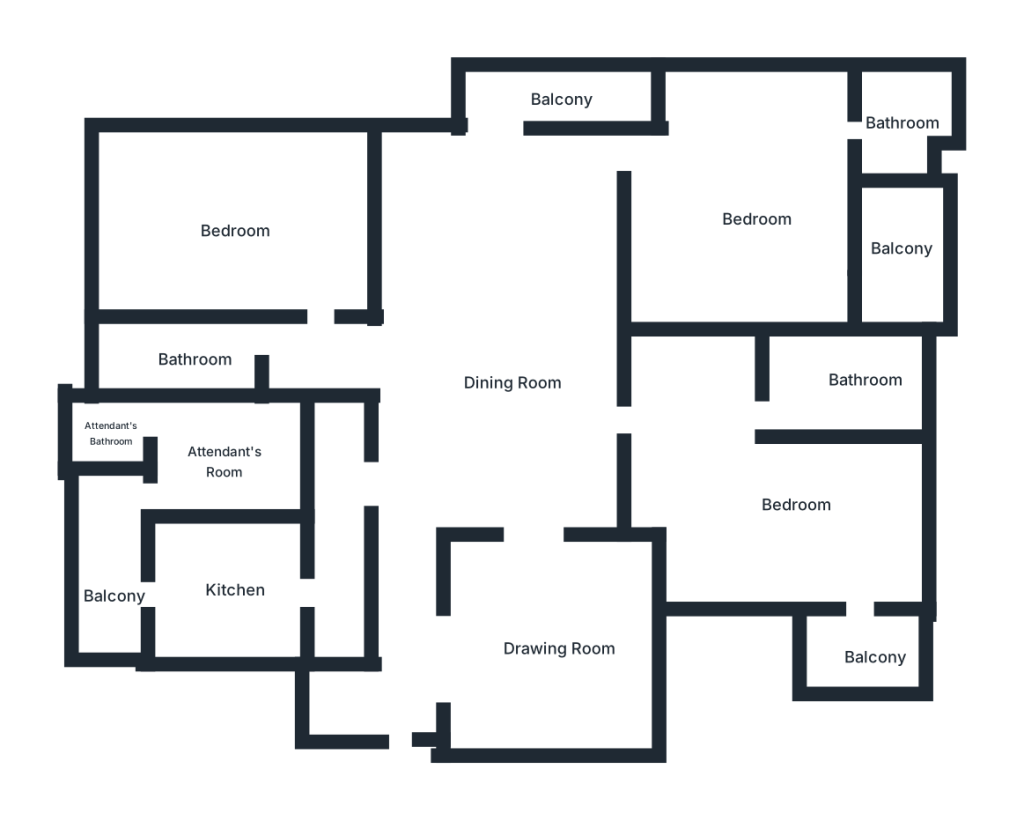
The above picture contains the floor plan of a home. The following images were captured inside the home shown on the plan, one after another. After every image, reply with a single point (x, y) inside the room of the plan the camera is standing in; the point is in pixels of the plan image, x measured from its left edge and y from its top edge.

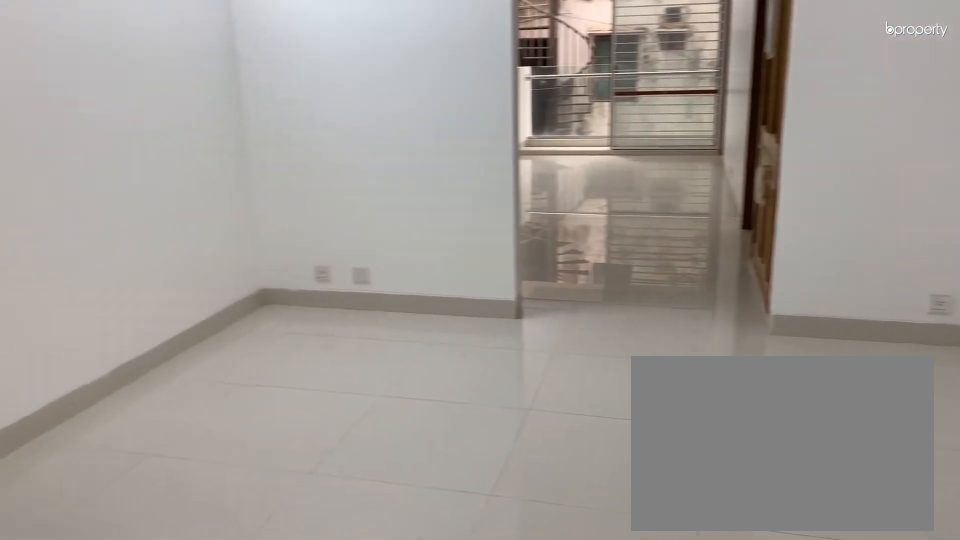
(560, 644)
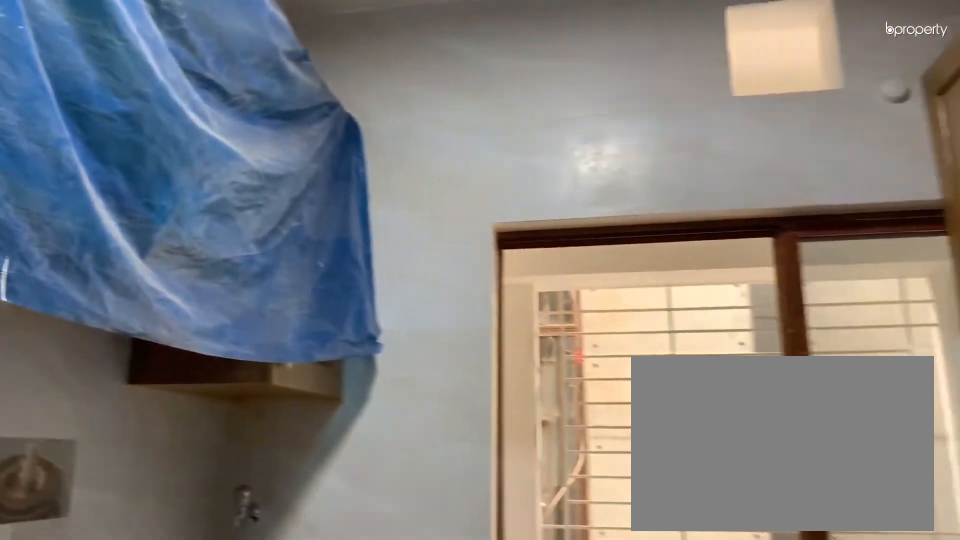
(236, 586)
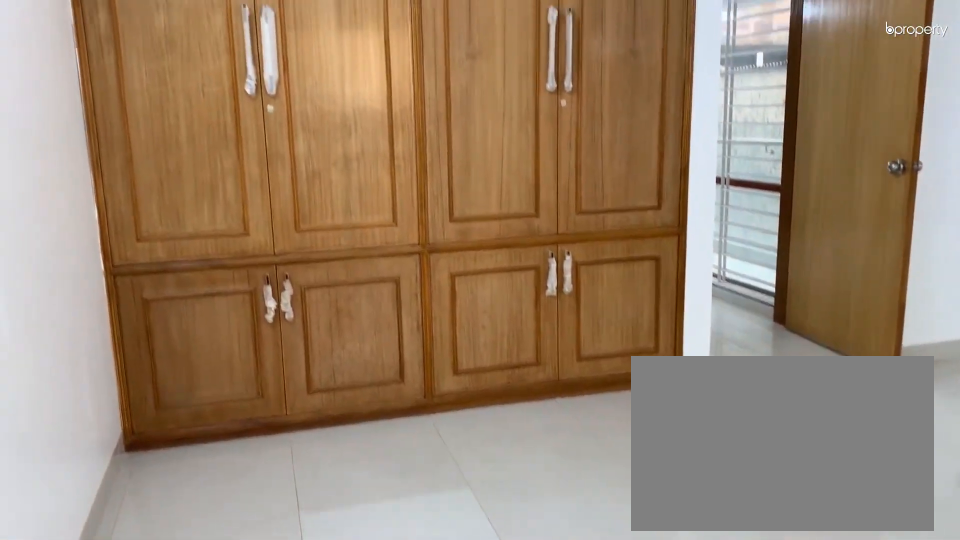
(759, 216)
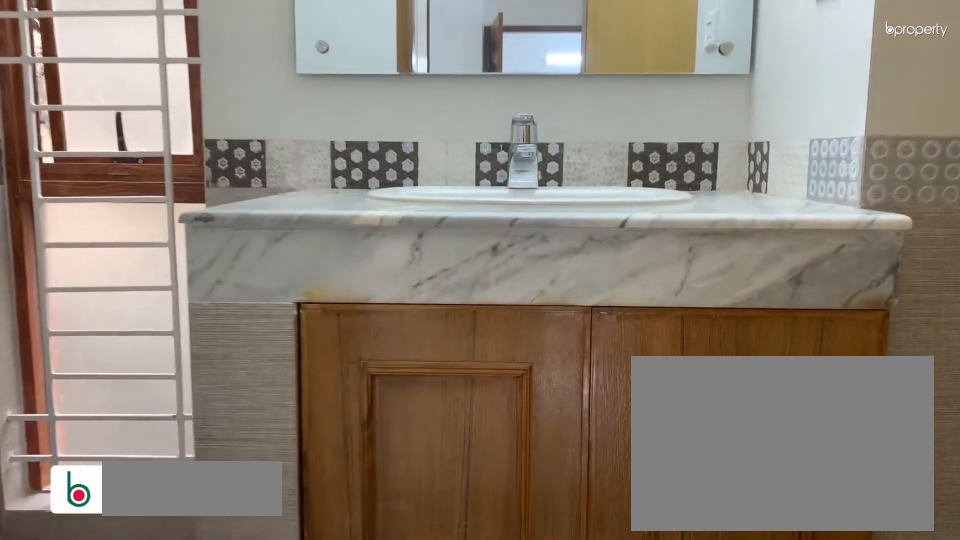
(906, 128)
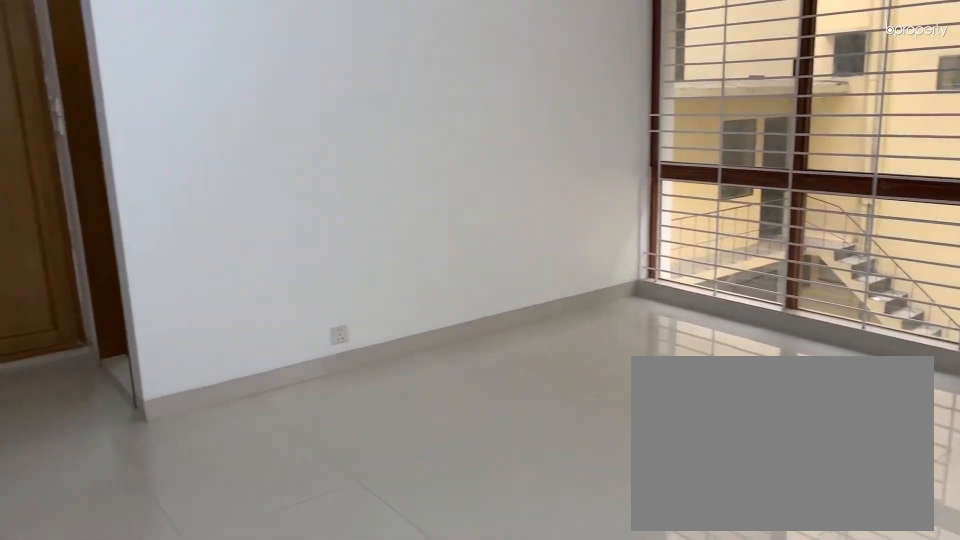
(797, 502)
